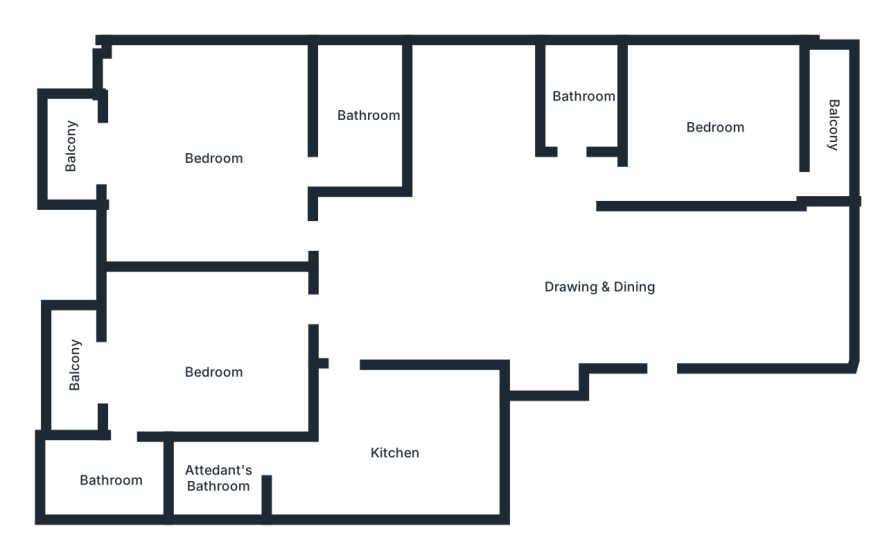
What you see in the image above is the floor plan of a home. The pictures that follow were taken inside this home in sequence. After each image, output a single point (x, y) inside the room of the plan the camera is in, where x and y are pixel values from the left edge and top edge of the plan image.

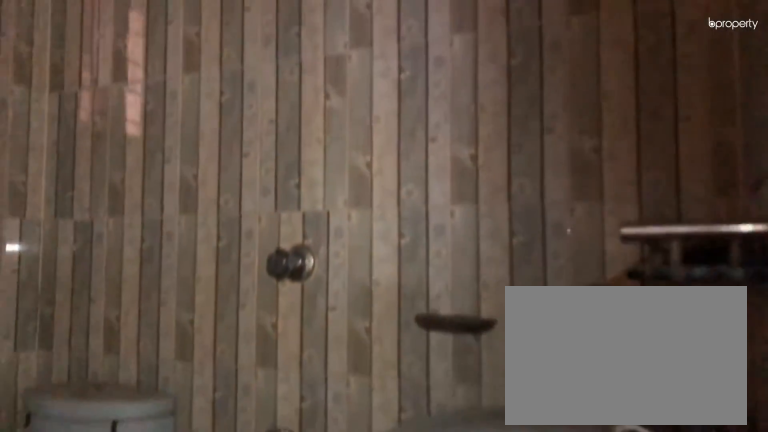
(583, 98)
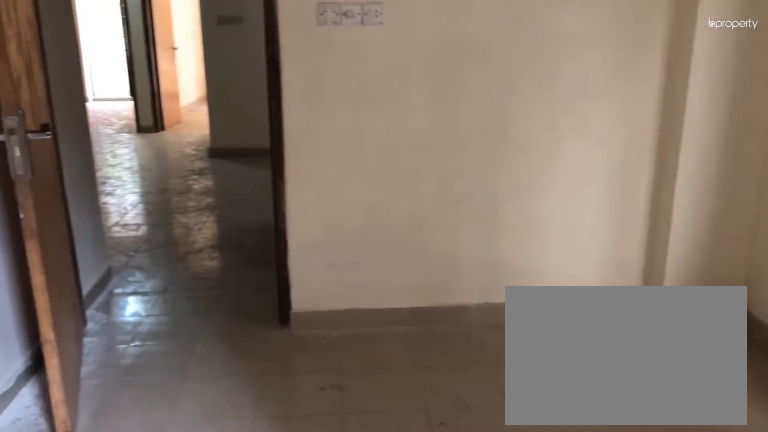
(712, 134)
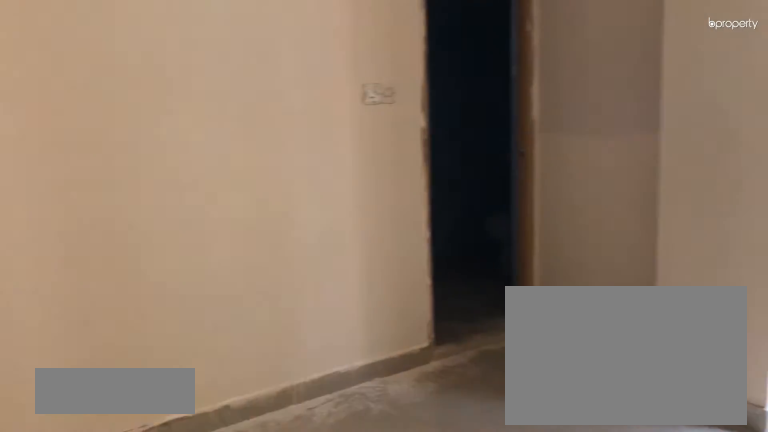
(215, 372)
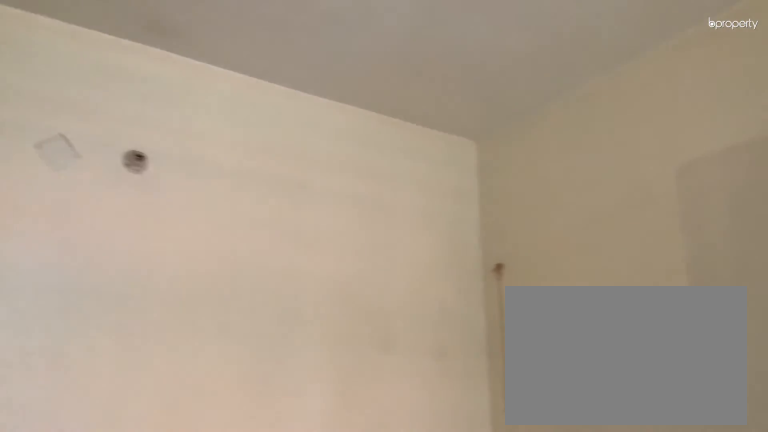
(215, 372)
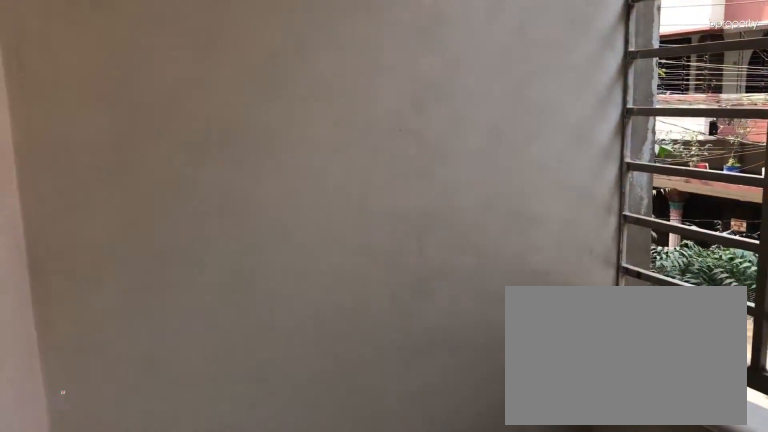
(80, 371)
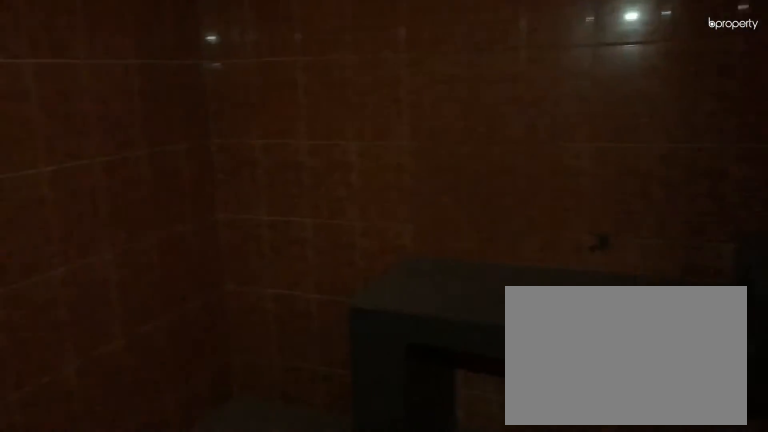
(395, 450)
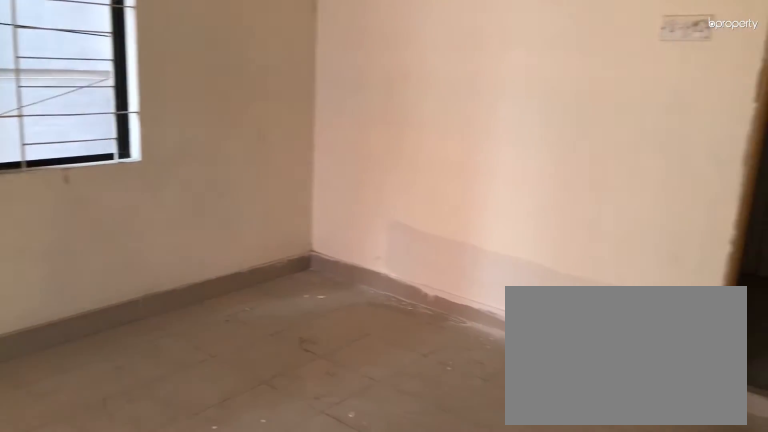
(213, 157)
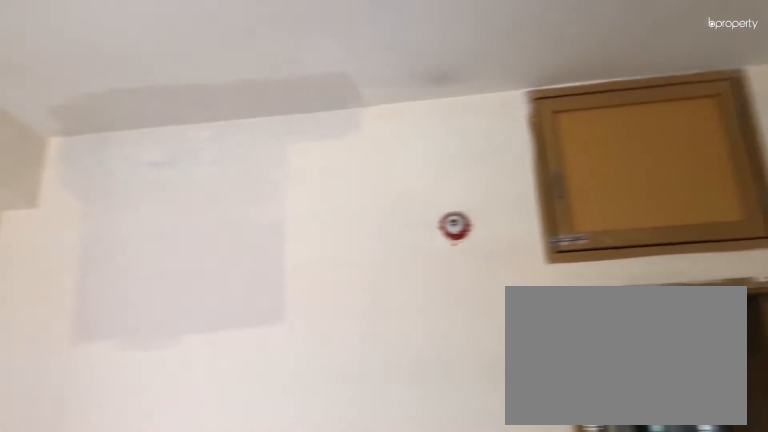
(213, 157)
